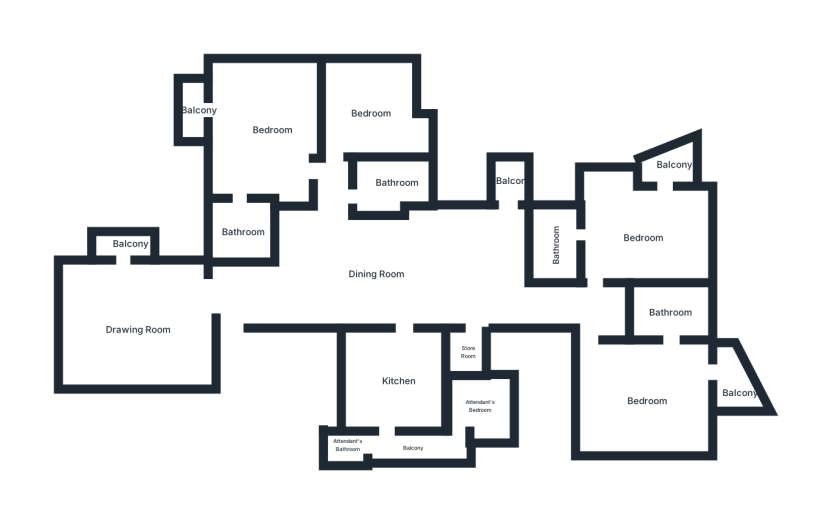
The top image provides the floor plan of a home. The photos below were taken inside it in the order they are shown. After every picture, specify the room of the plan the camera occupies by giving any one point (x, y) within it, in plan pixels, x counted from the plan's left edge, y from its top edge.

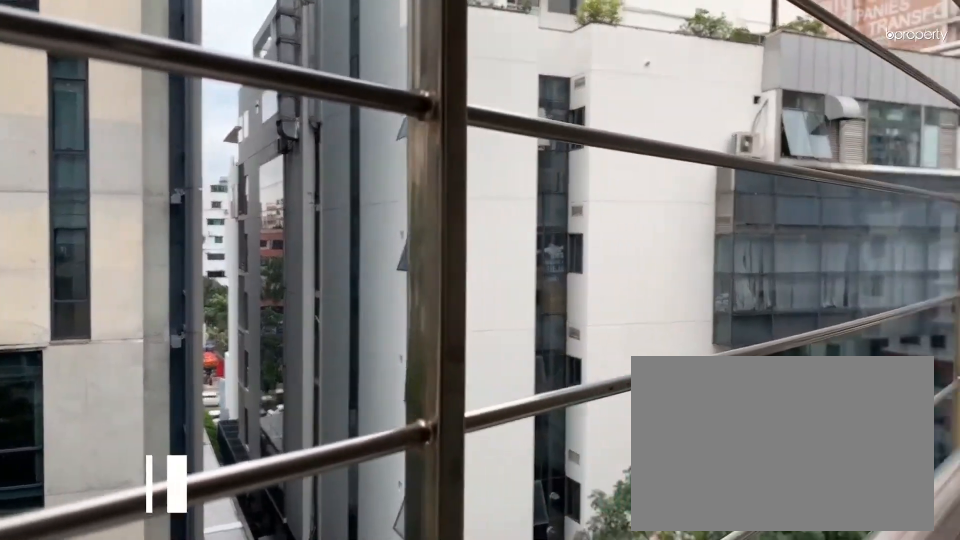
(677, 165)
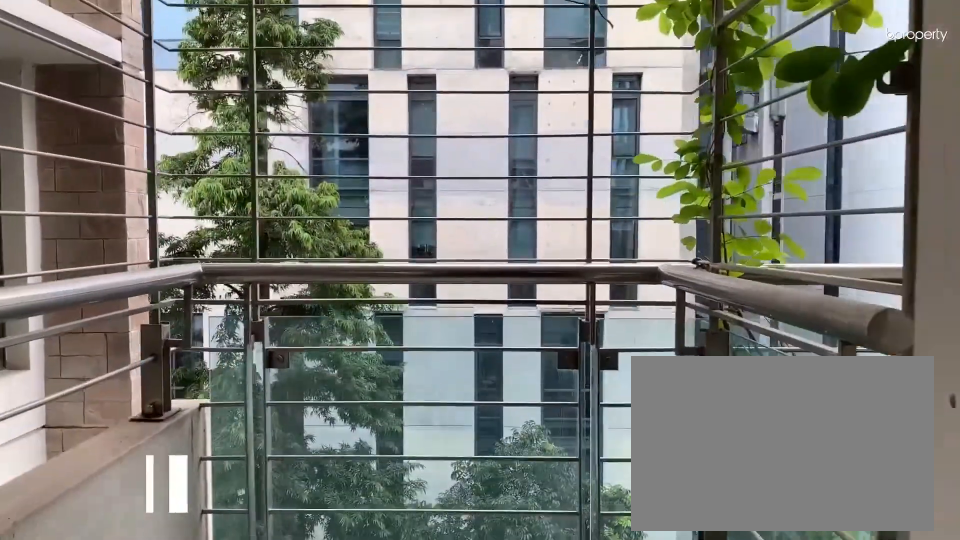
(511, 182)
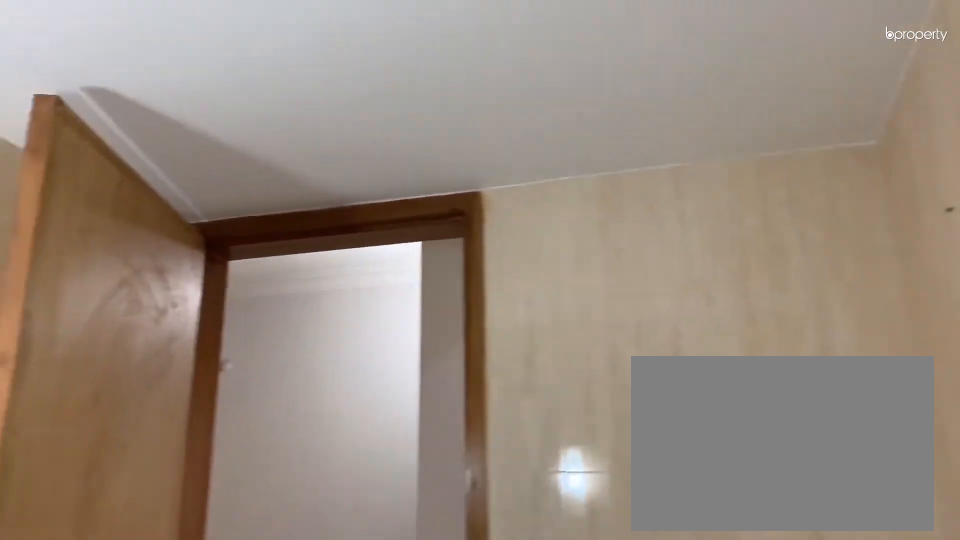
(389, 187)
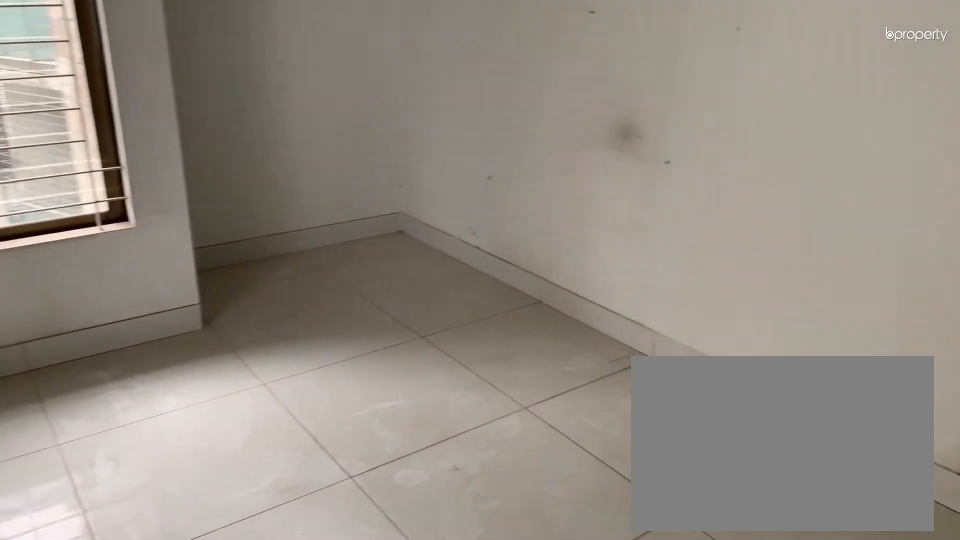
(372, 114)
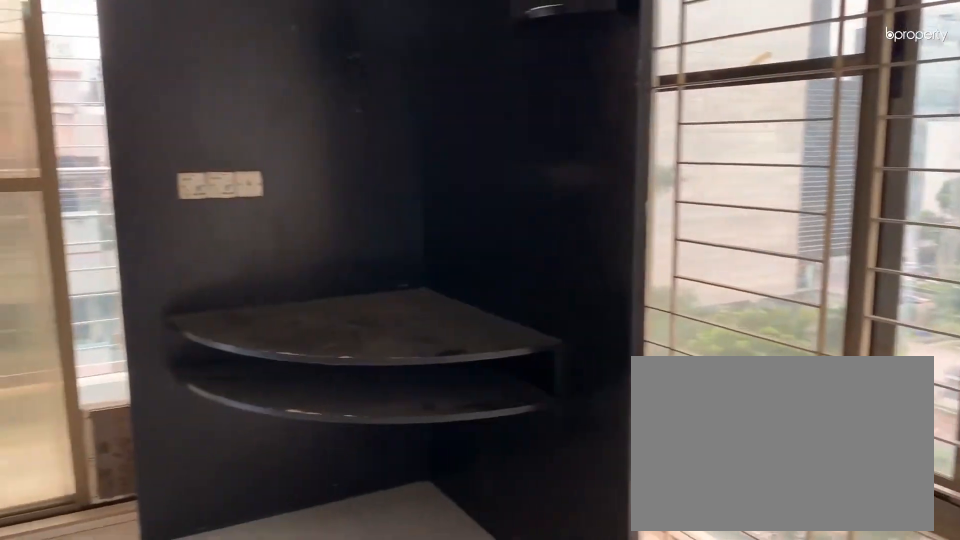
(273, 130)
